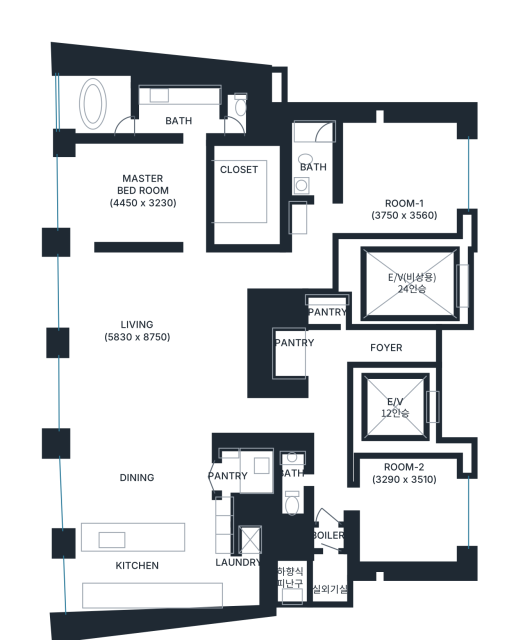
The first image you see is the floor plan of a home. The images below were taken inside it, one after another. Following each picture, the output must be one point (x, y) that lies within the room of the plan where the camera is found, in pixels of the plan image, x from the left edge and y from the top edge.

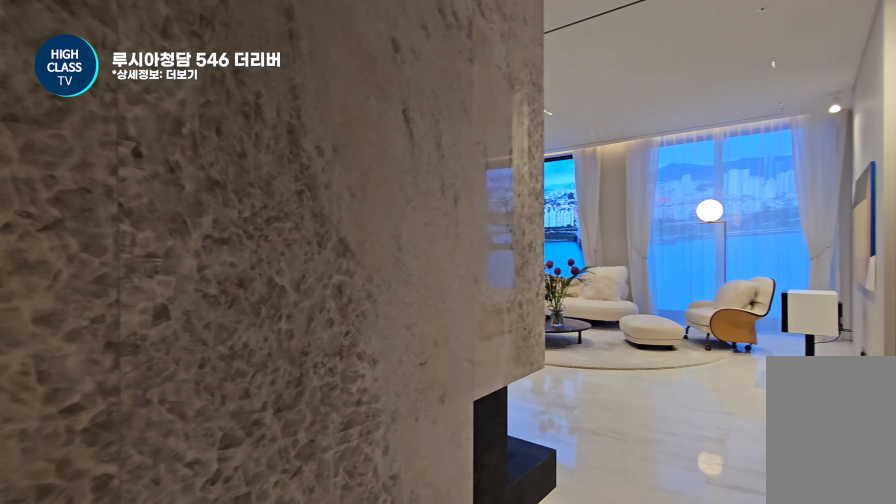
(291, 268)
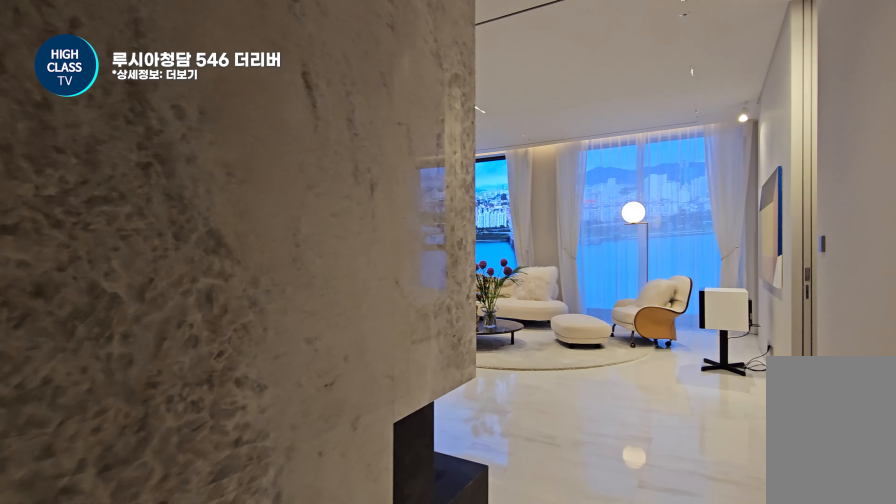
(291, 268)
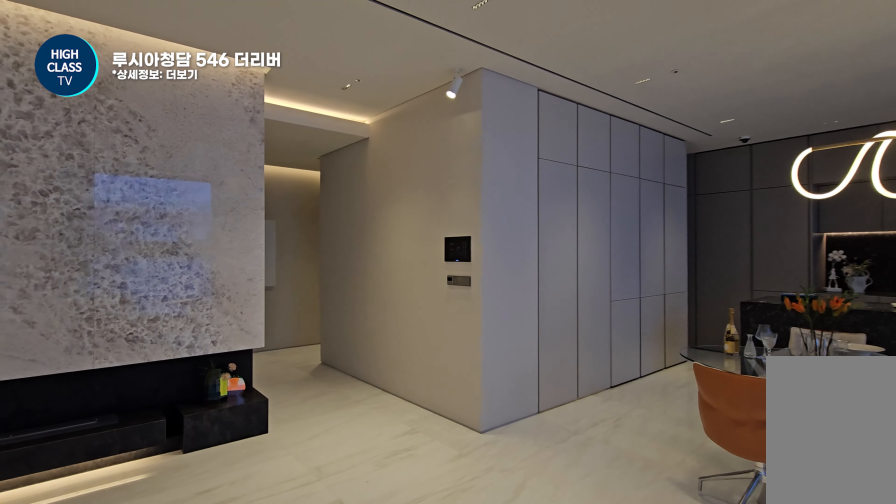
(156, 338)
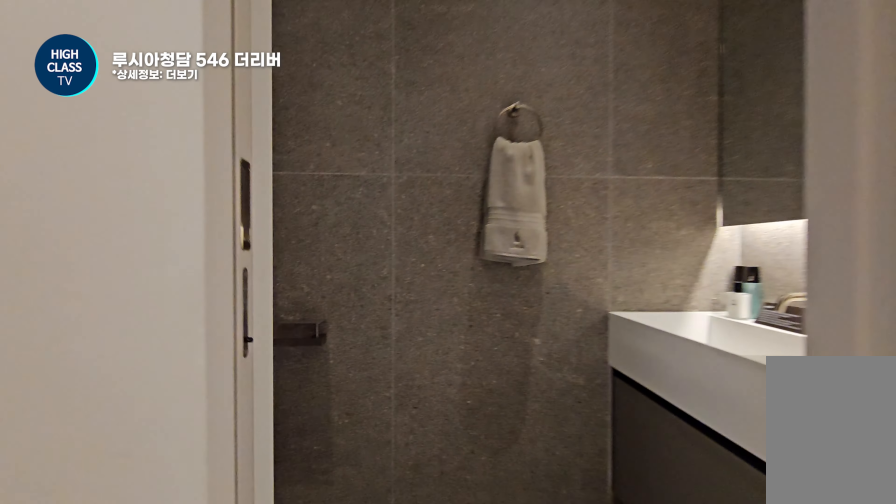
(293, 479)
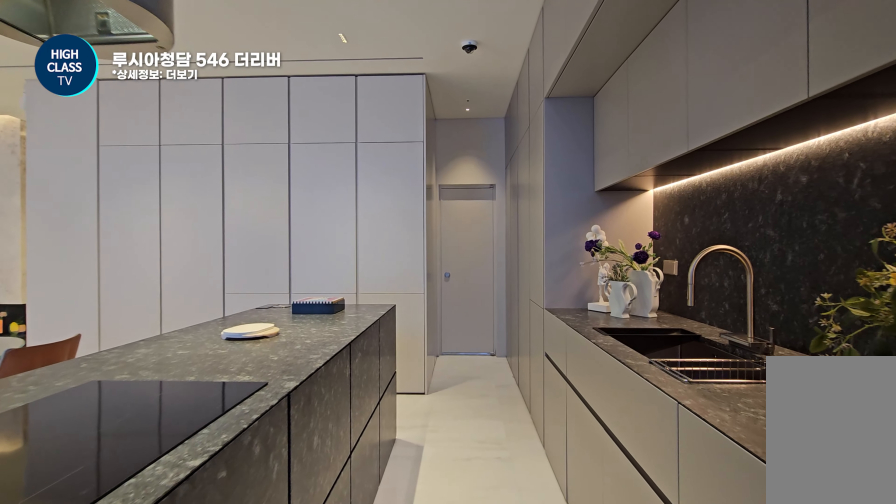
(162, 505)
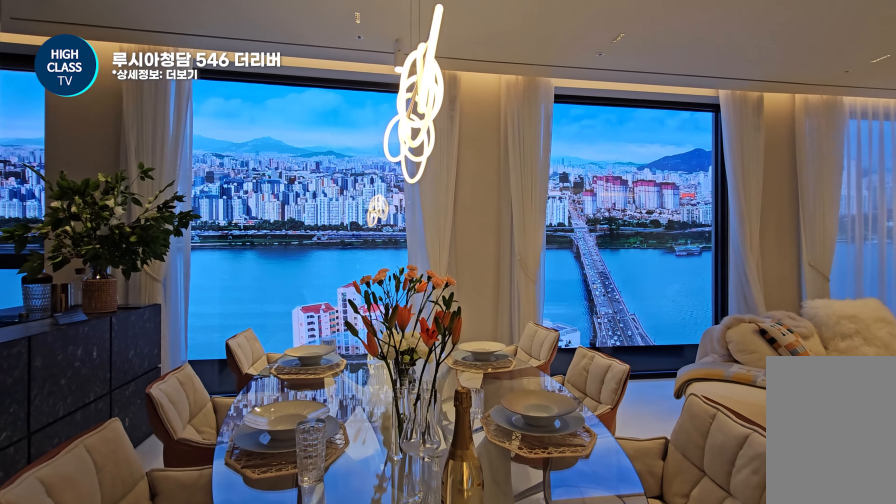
(162, 505)
